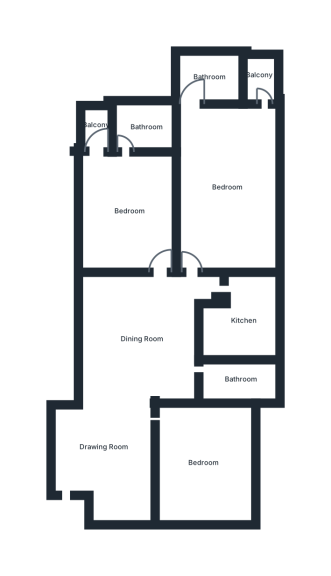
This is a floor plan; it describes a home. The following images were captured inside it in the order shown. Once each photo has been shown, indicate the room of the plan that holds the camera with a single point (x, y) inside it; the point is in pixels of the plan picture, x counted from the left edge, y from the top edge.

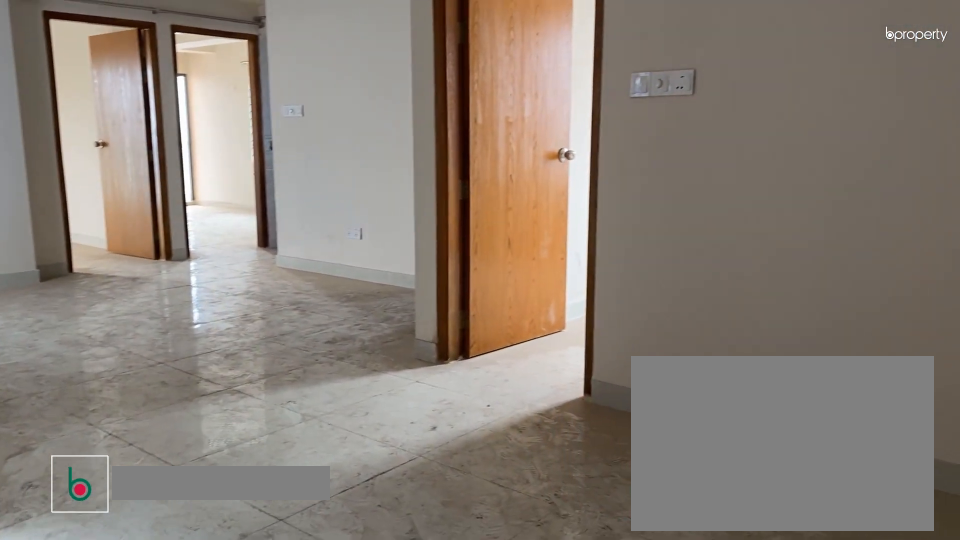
(104, 449)
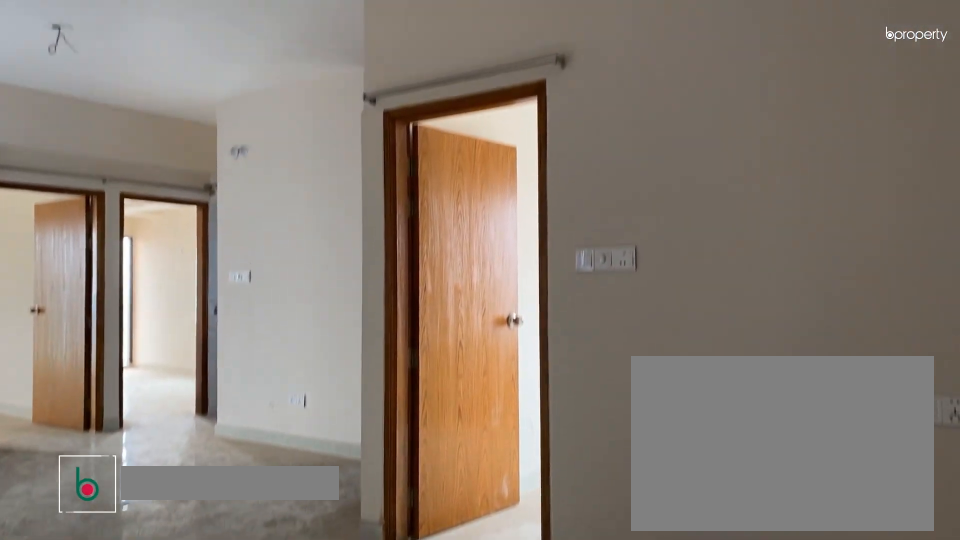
(104, 449)
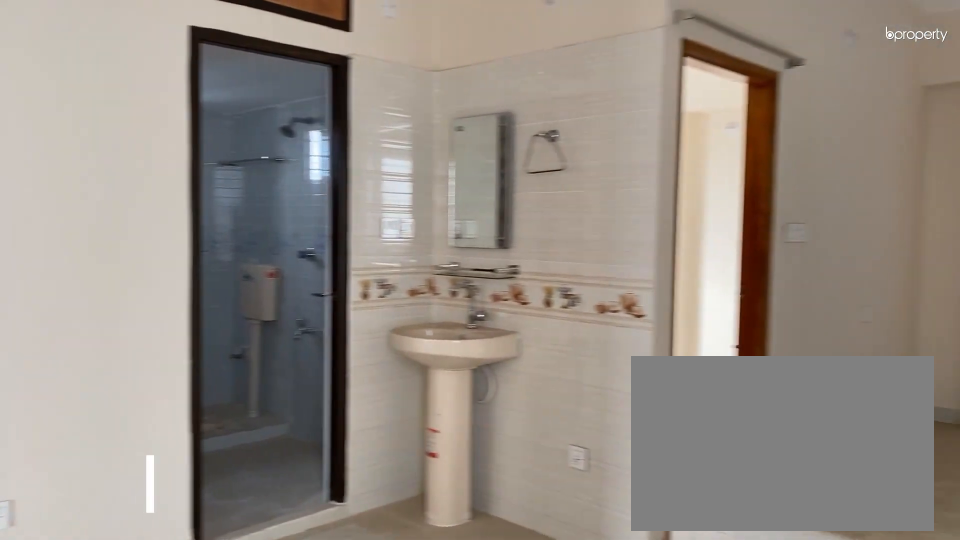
(143, 339)
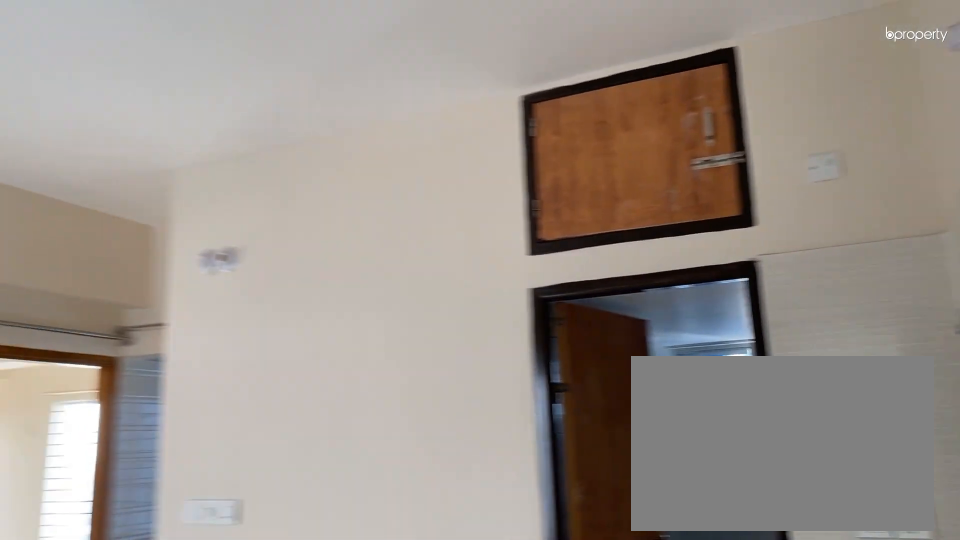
(143, 339)
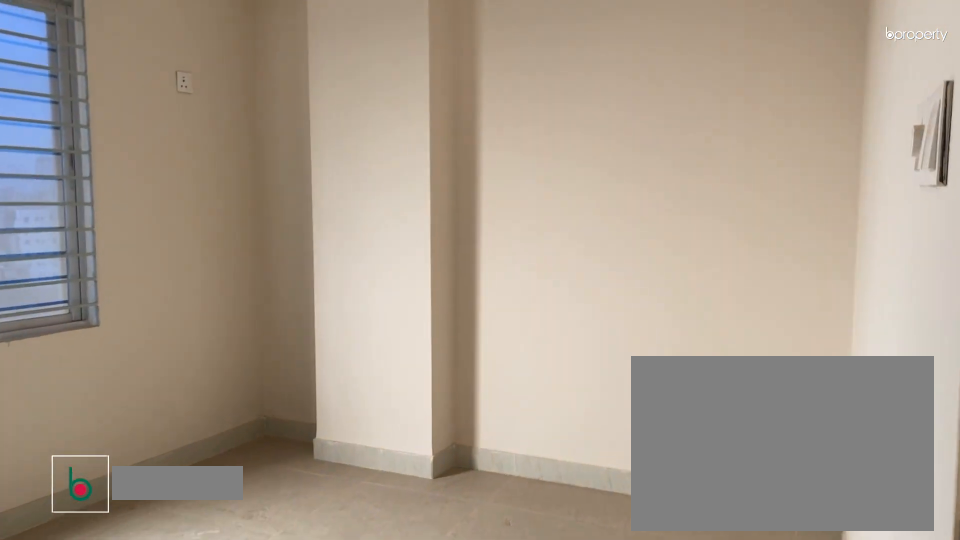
(205, 463)
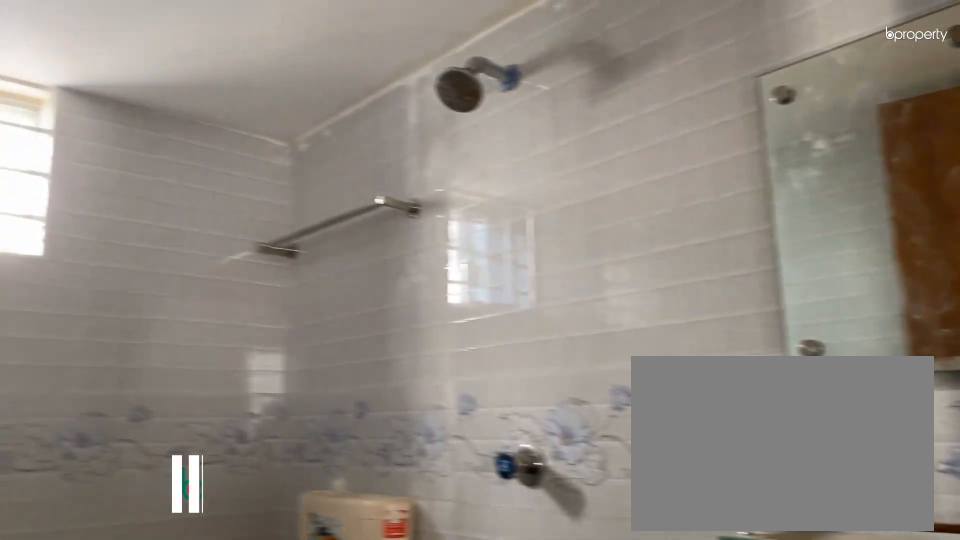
(240, 380)
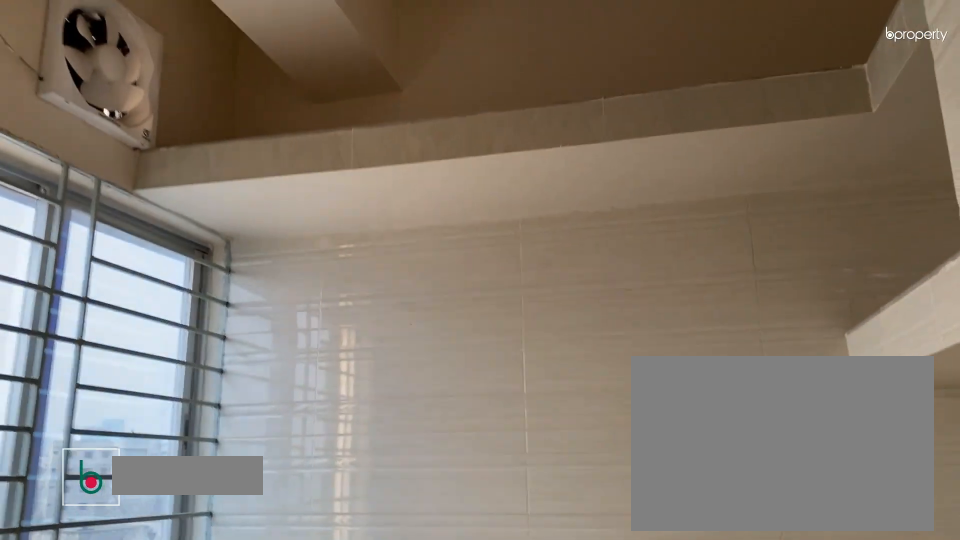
(243, 321)
